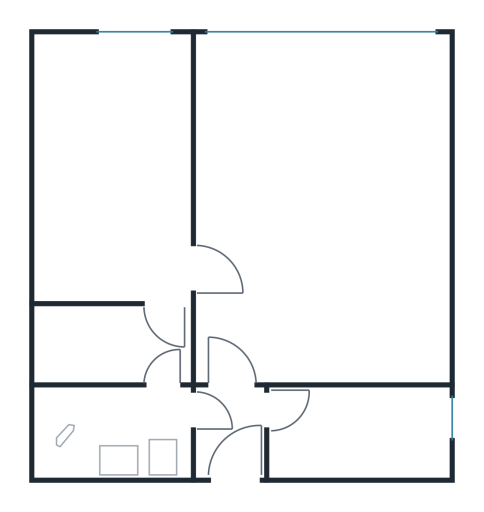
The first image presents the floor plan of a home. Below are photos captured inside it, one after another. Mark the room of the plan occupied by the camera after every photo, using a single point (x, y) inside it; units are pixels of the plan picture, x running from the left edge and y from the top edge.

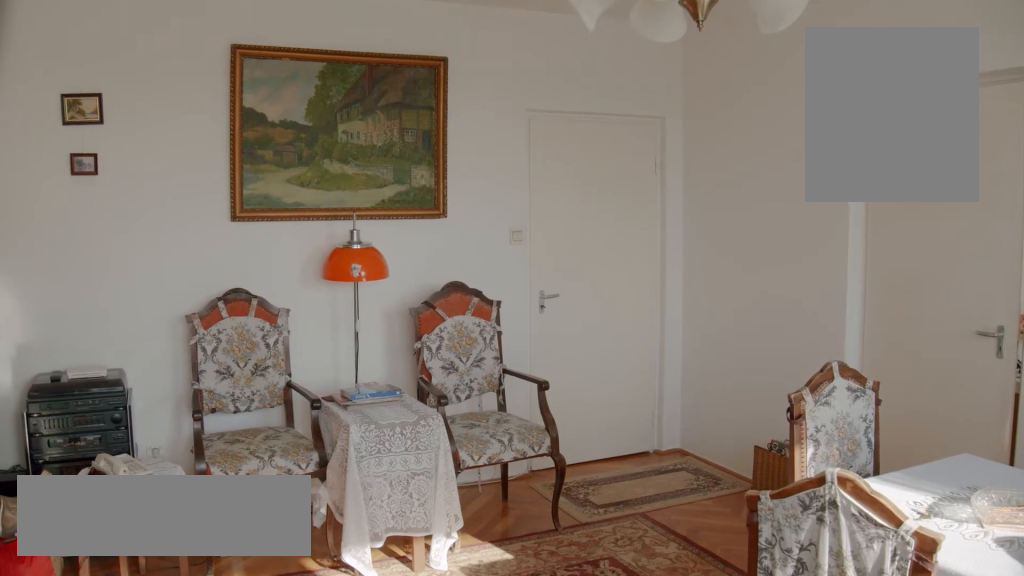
(306, 218)
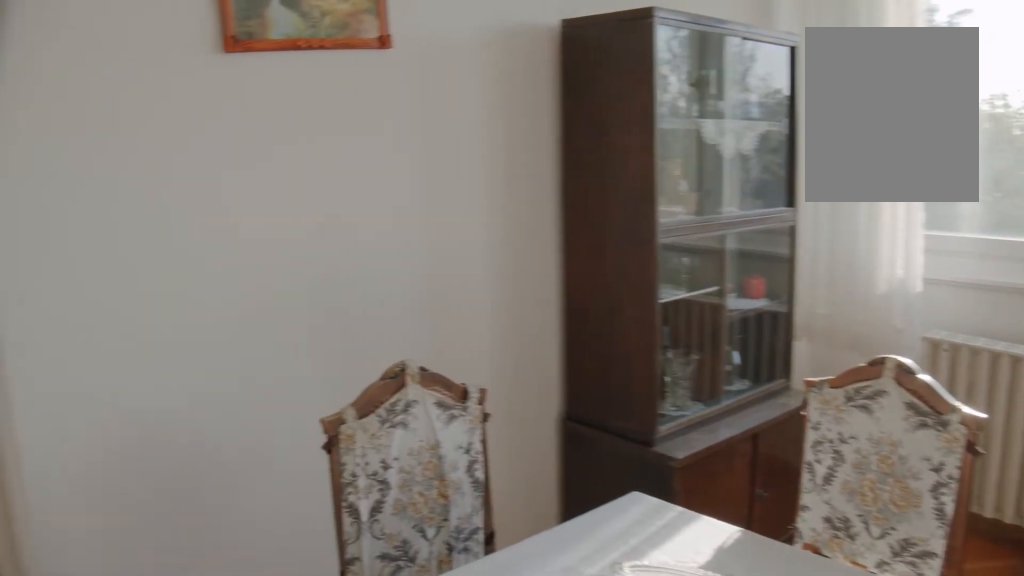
(306, 219)
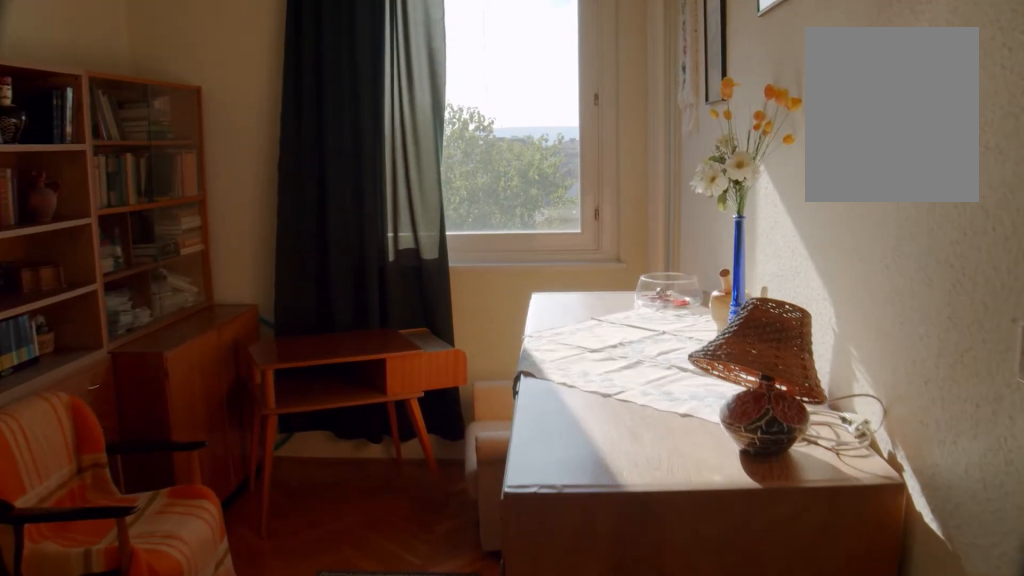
(136, 243)
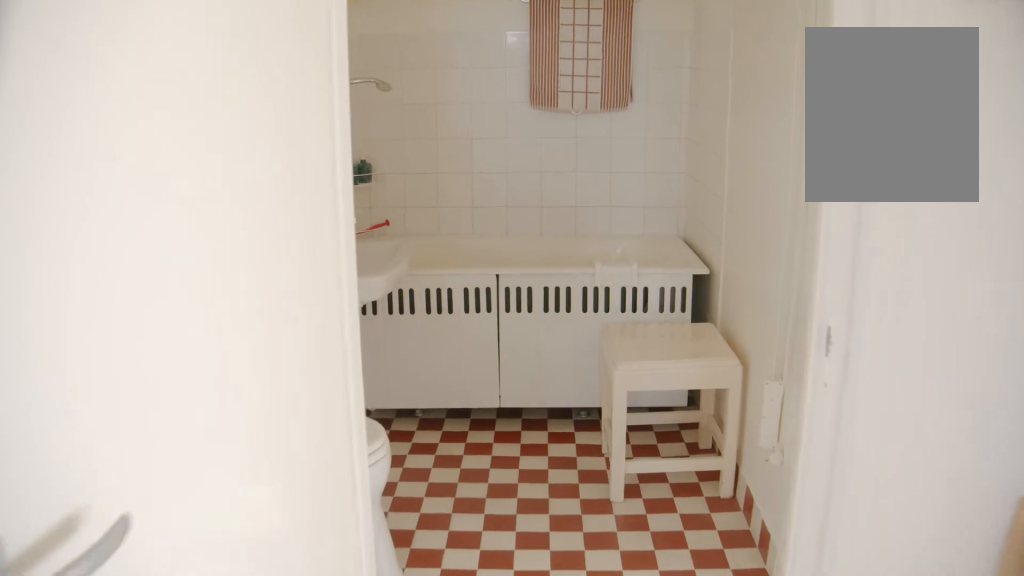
(107, 430)
